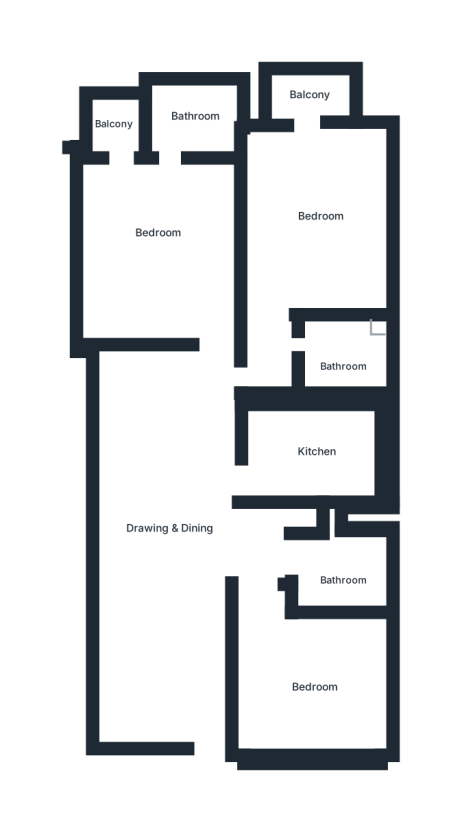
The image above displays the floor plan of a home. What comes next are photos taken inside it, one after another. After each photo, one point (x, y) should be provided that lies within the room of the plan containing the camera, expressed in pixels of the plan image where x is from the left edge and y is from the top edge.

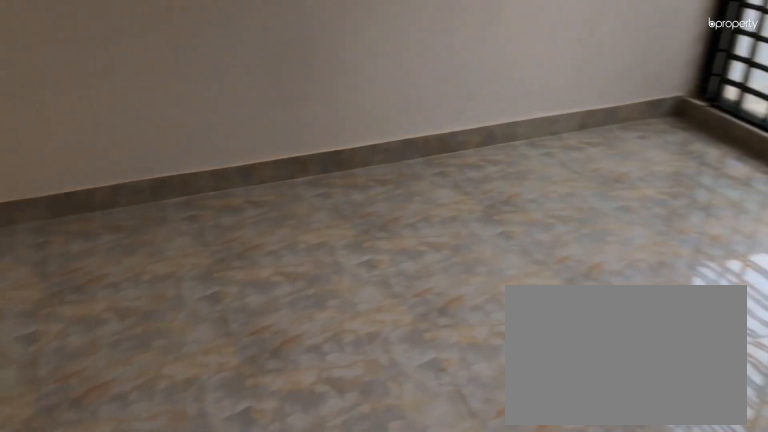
(157, 245)
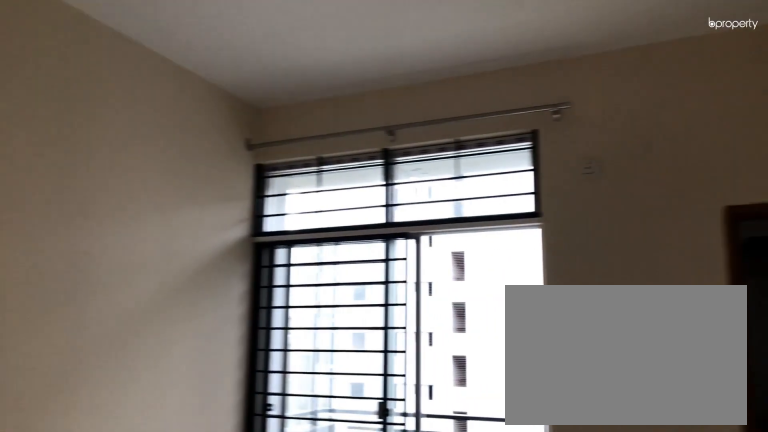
(157, 245)
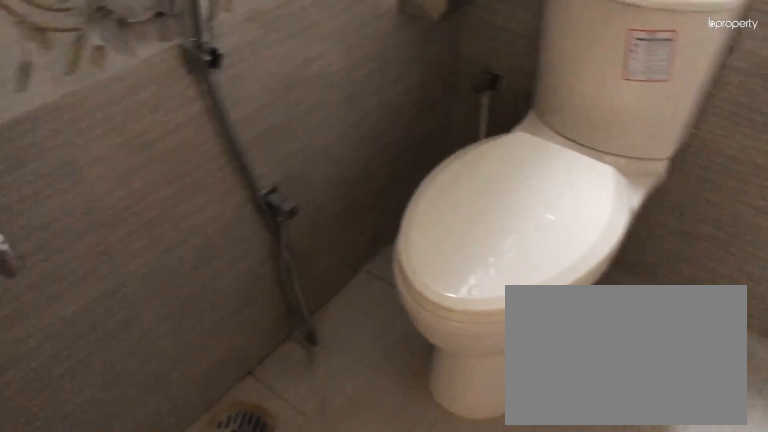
(193, 116)
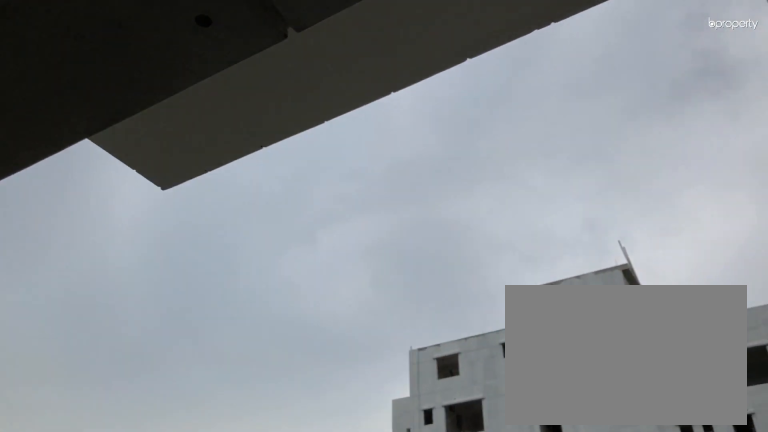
(117, 123)
